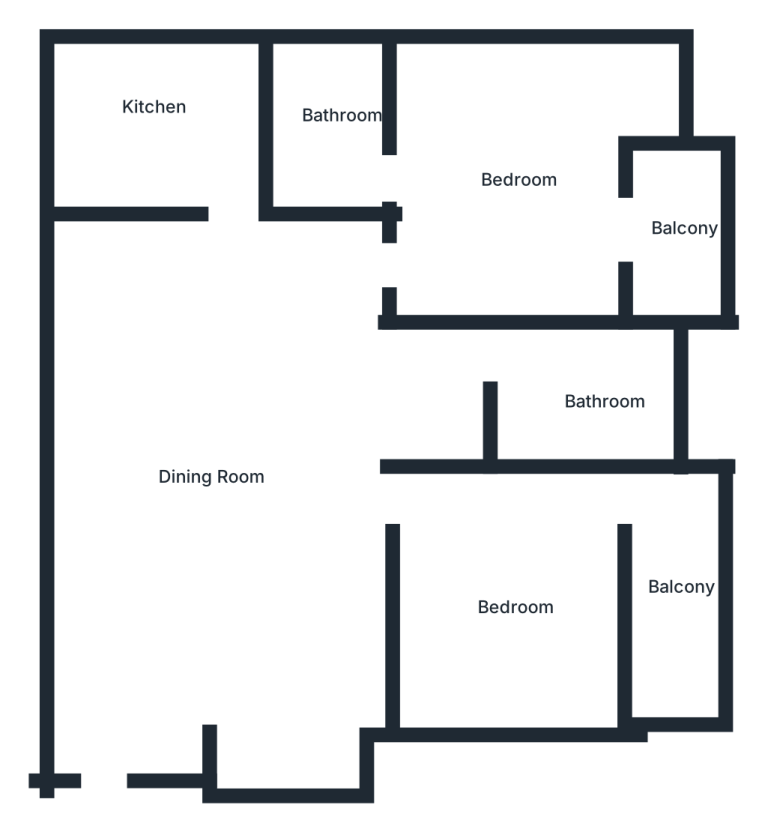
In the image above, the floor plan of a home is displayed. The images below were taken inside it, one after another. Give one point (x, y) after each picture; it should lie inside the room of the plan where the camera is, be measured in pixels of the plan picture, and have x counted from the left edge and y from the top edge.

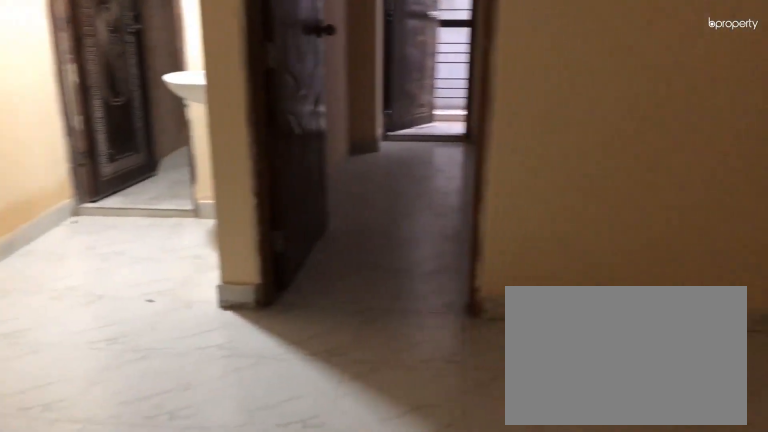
(235, 421)
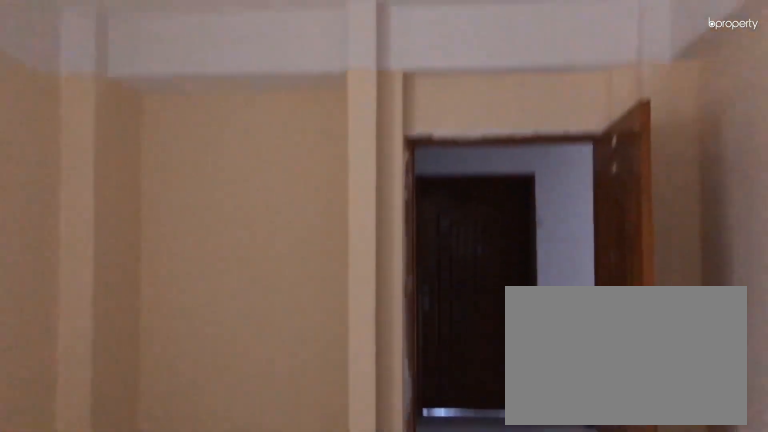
(235, 421)
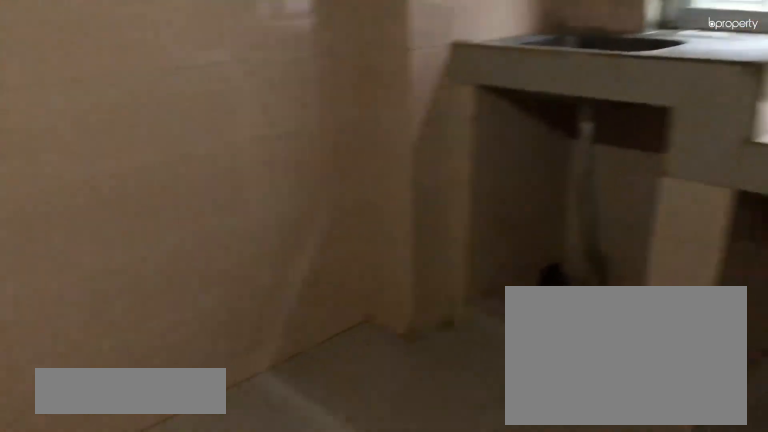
(177, 112)
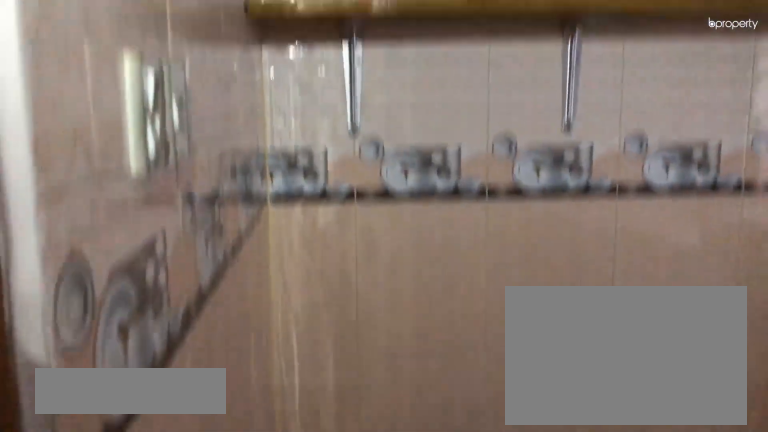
(177, 112)
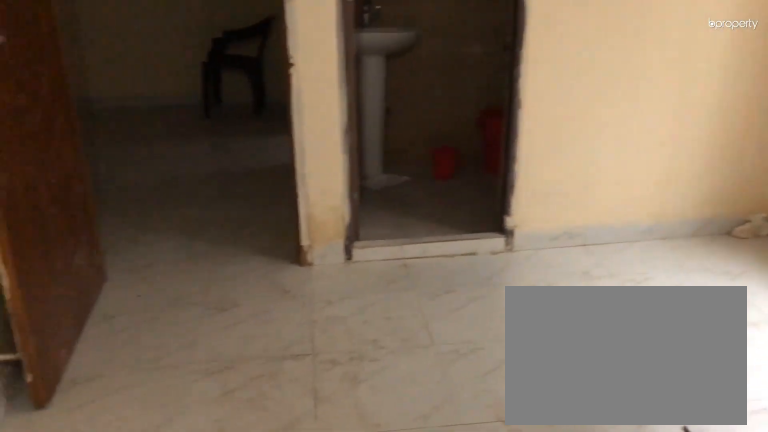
(466, 171)
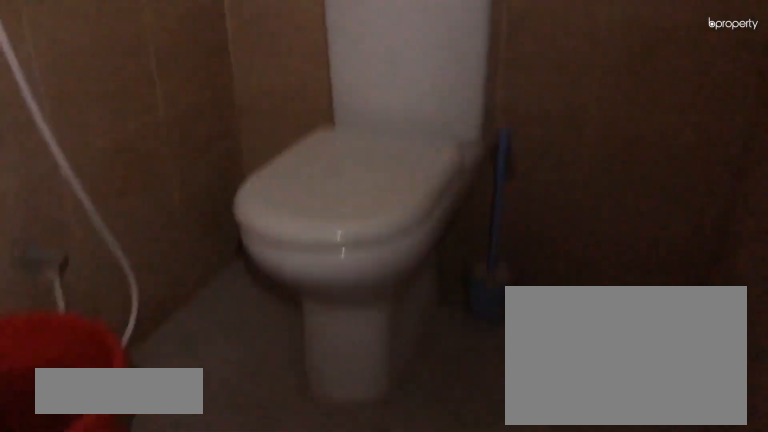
(328, 137)
